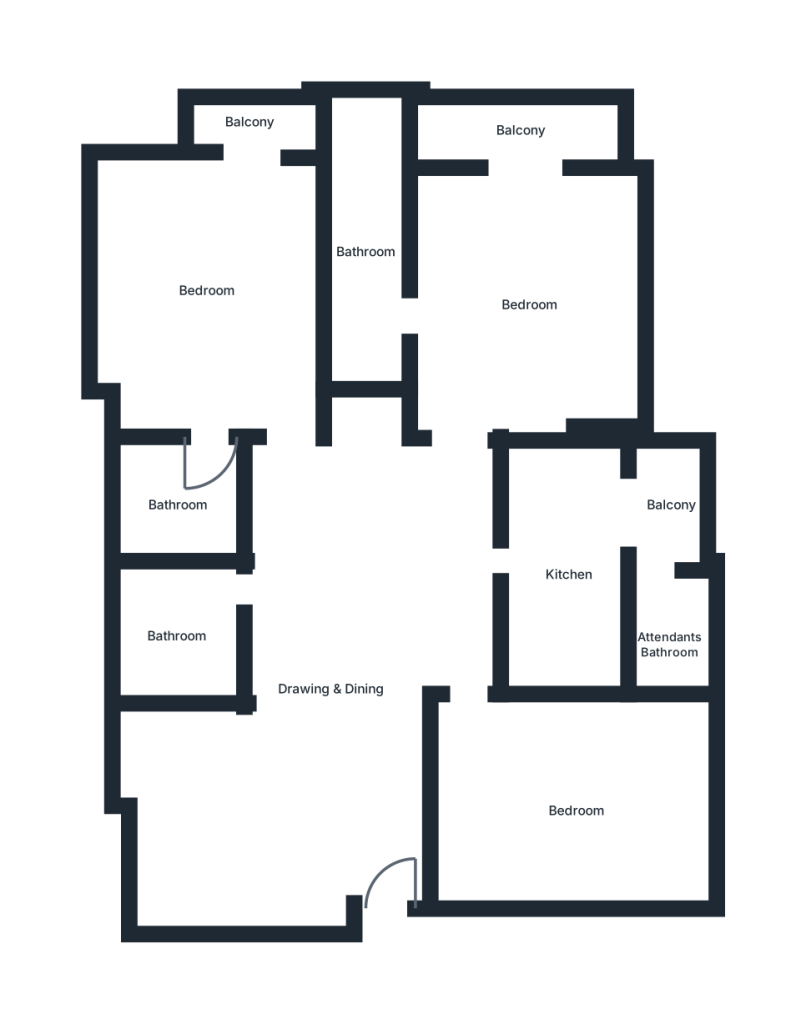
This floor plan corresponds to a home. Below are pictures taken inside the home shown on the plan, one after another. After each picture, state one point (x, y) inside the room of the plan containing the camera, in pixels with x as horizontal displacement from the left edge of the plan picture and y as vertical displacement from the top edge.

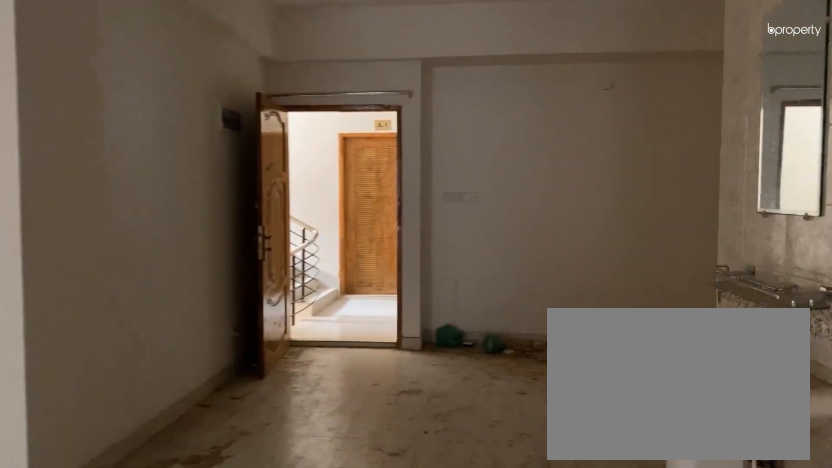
(332, 687)
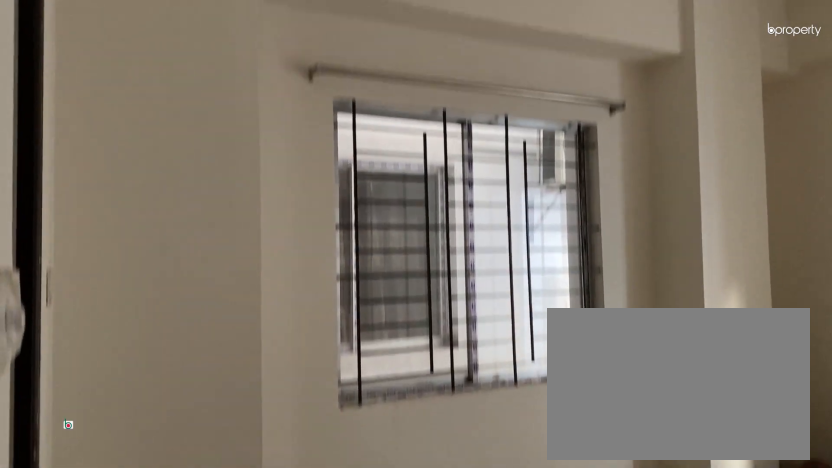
(207, 290)
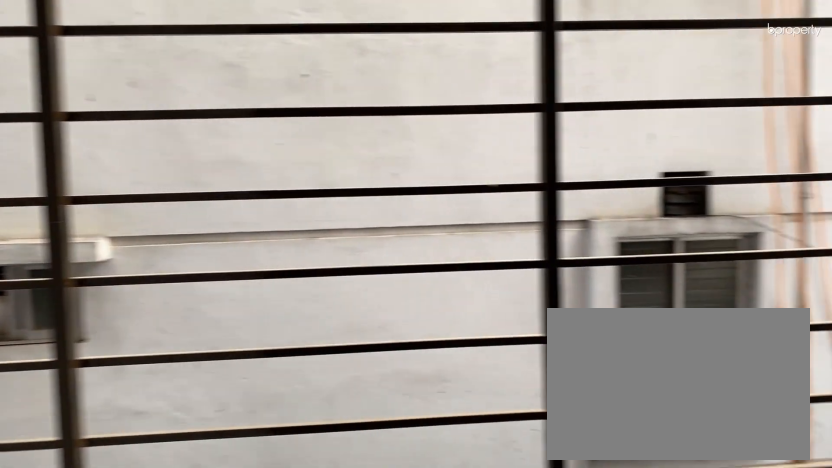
(247, 128)
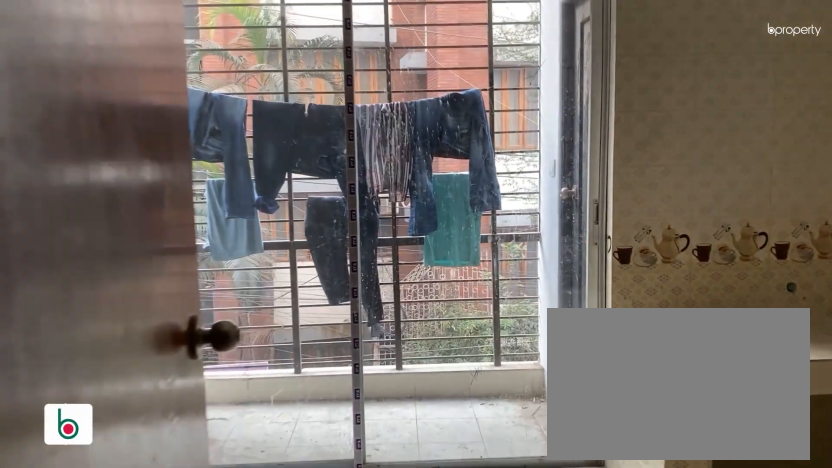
(569, 574)
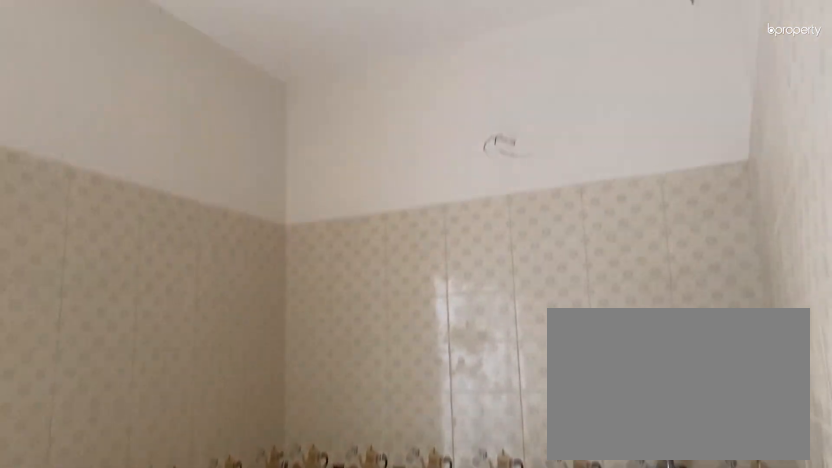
(569, 574)
